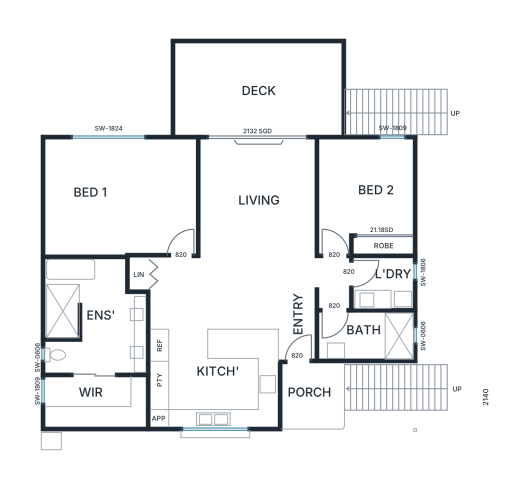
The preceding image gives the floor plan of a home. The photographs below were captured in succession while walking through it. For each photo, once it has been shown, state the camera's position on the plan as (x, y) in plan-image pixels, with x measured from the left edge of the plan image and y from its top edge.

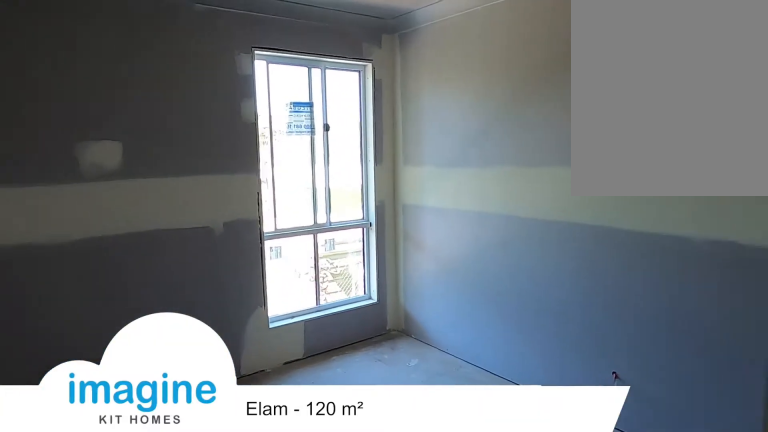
(337, 243)
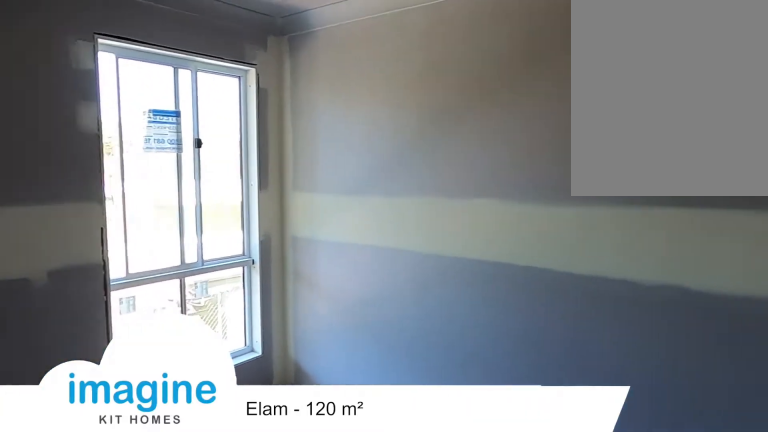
(348, 227)
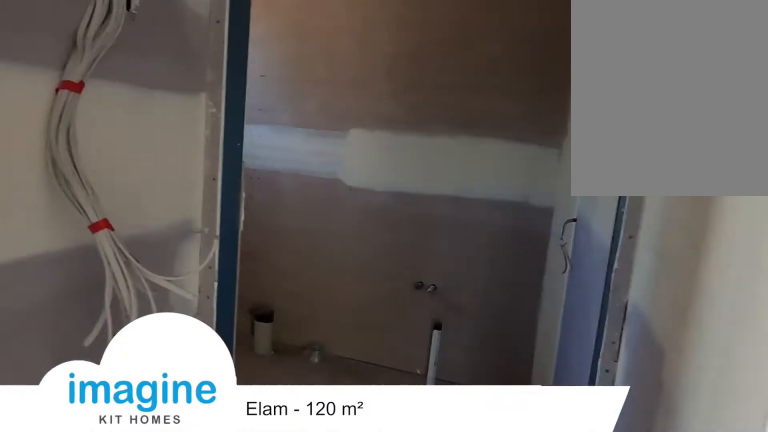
(318, 274)
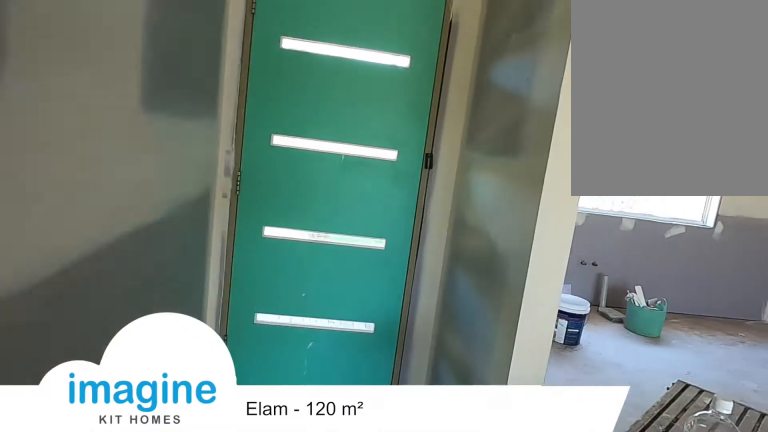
(295, 276)
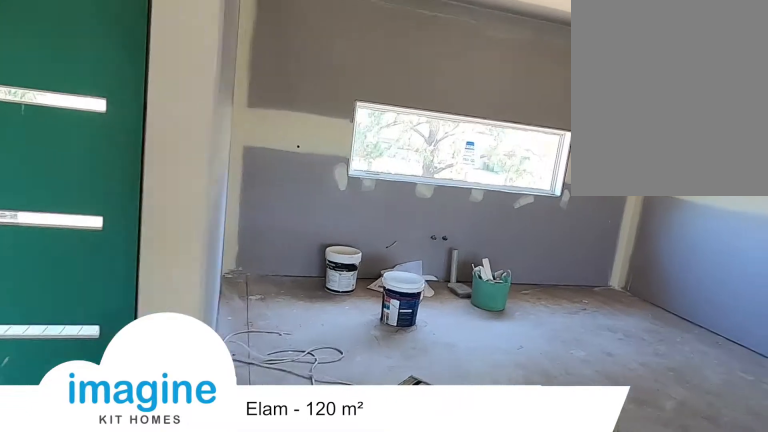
(277, 279)
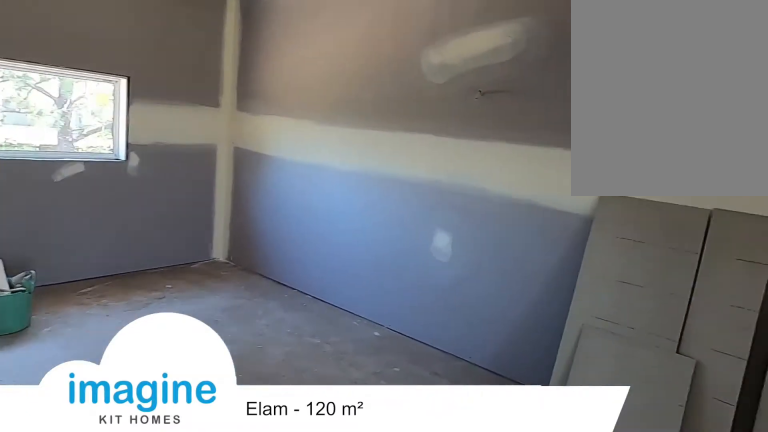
(249, 282)
